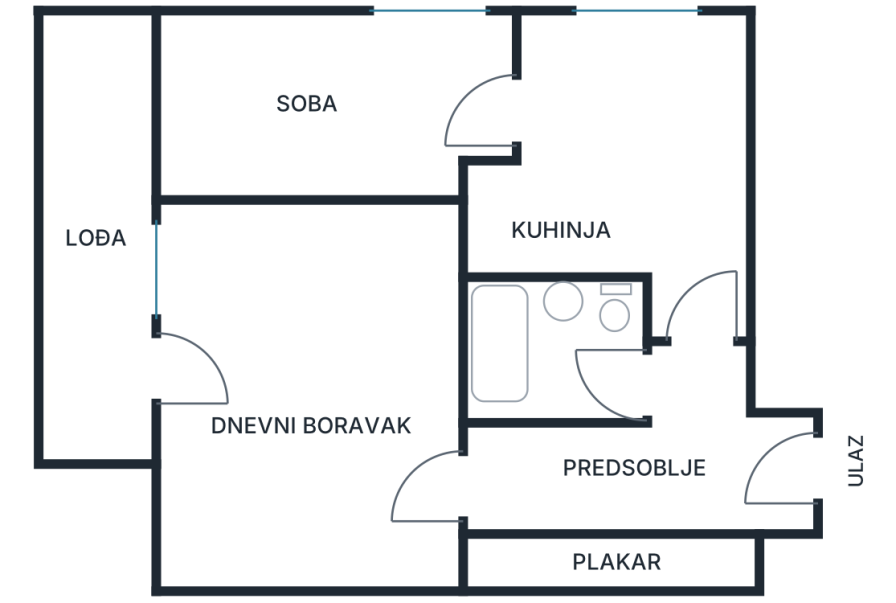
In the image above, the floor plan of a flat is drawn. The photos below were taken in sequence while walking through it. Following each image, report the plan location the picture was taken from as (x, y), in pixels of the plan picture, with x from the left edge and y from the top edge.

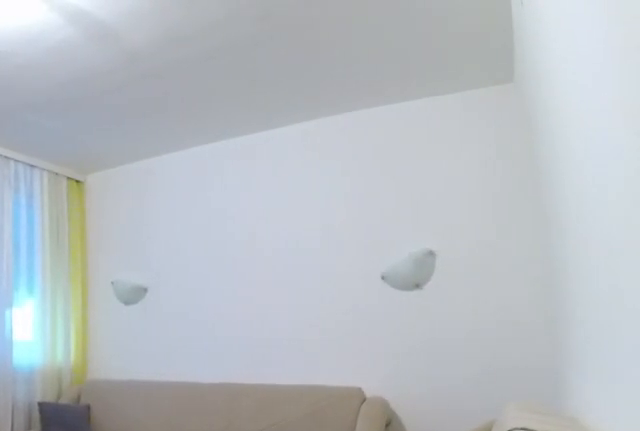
(435, 491)
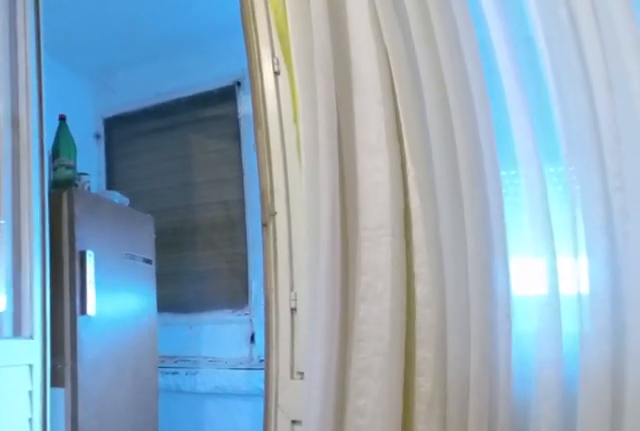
(356, 294)
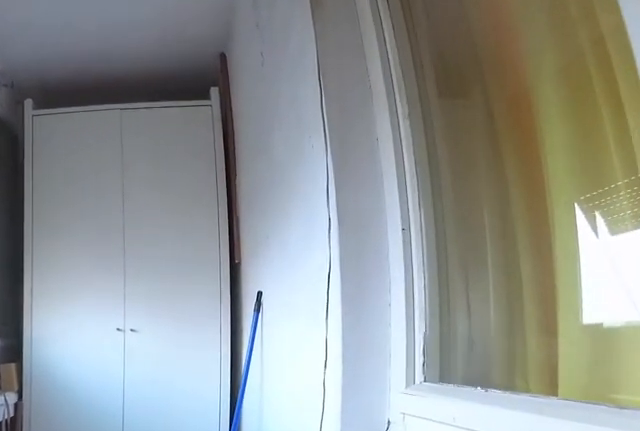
(87, 287)
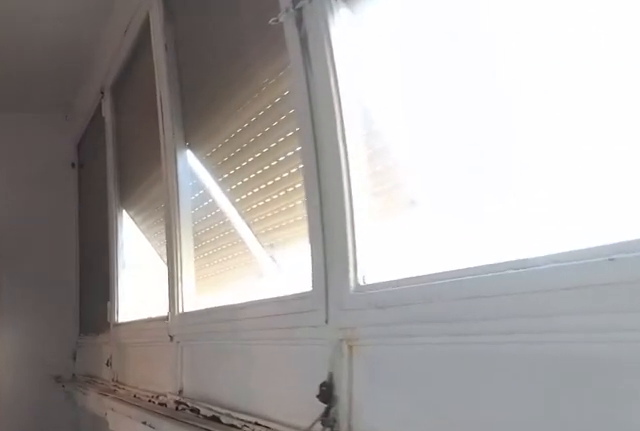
(89, 113)
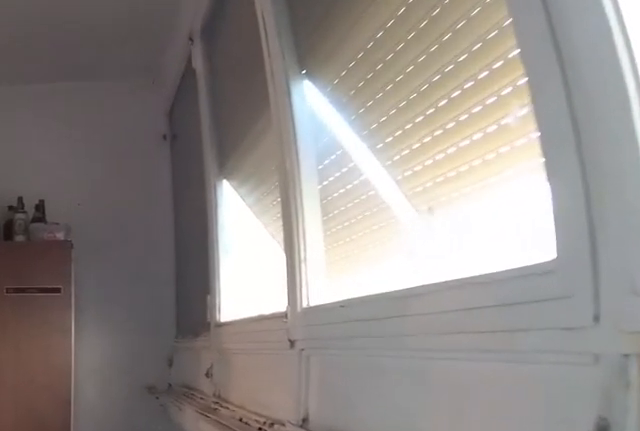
(87, 176)
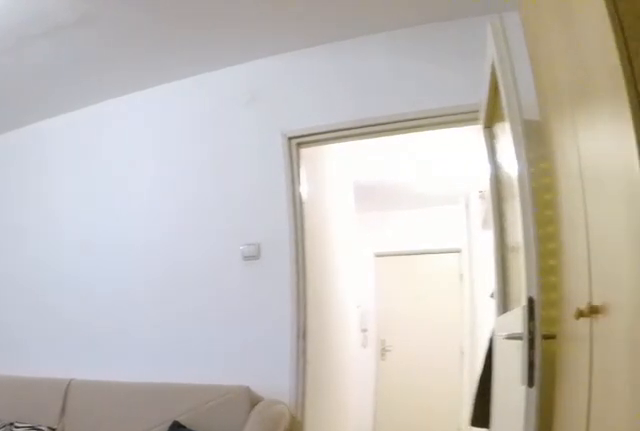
(269, 528)
